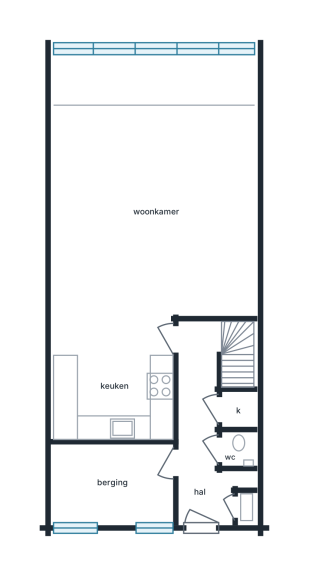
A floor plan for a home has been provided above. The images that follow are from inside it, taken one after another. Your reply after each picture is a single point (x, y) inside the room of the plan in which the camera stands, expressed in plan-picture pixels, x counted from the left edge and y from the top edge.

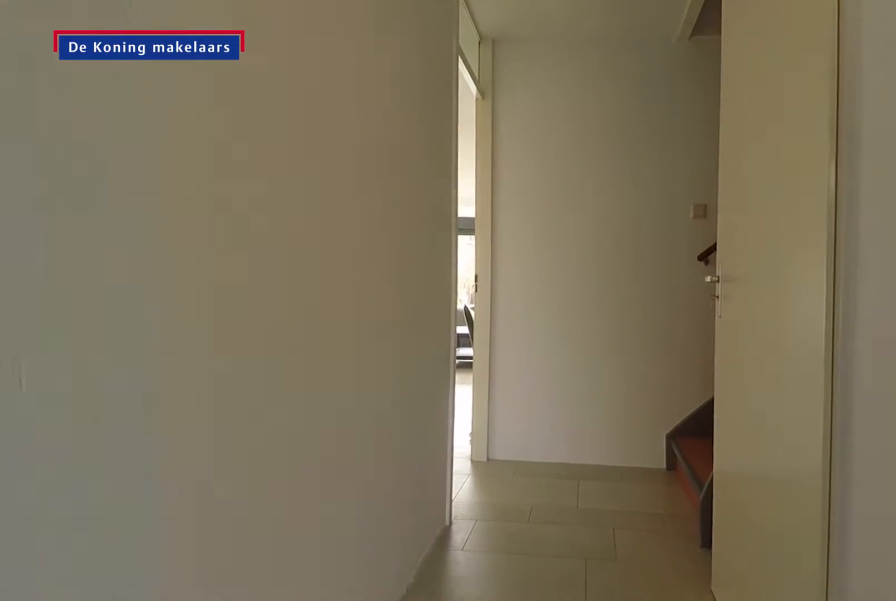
(202, 431)
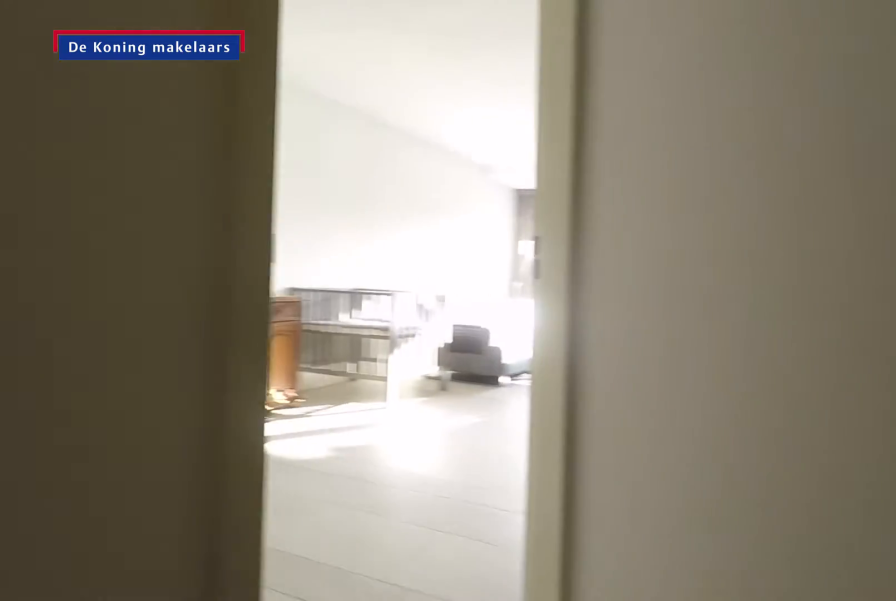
(202, 431)
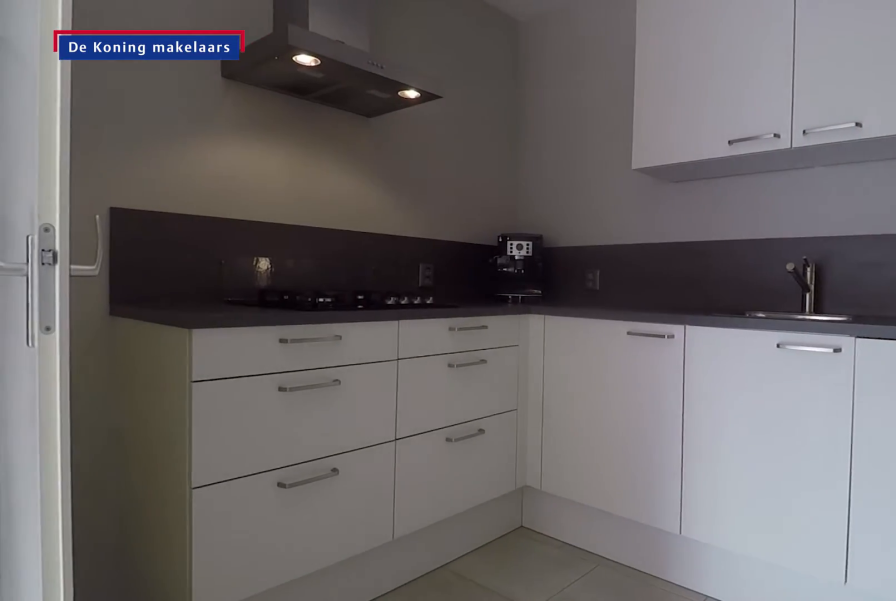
(113, 379)
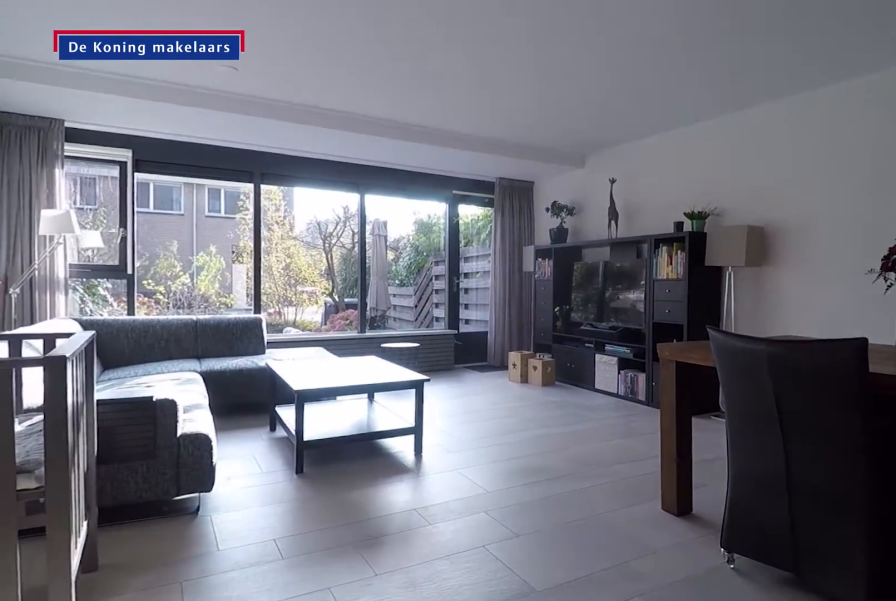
(170, 157)
